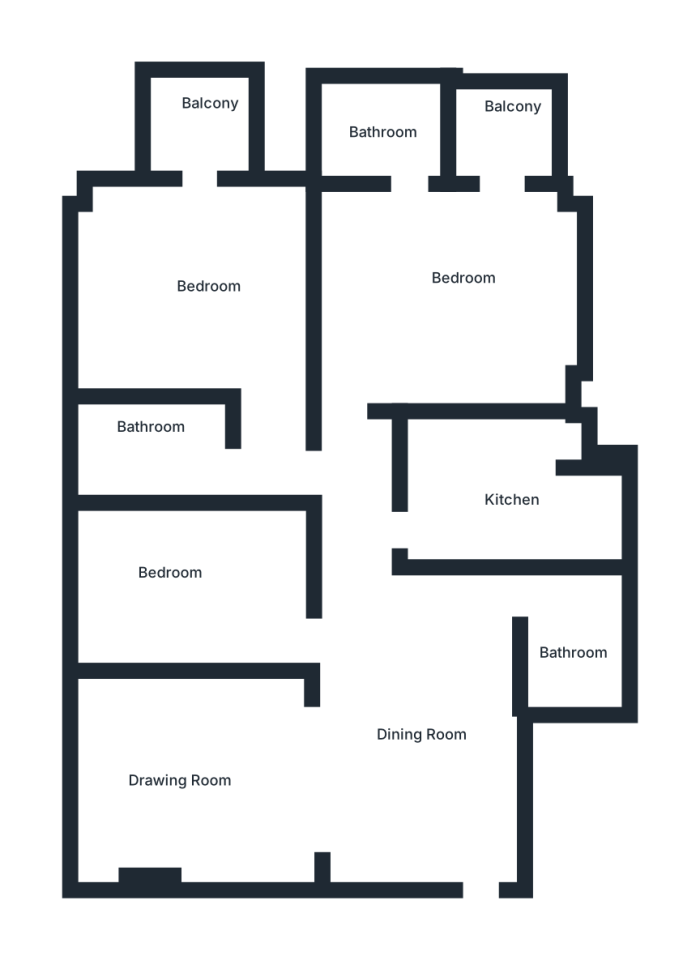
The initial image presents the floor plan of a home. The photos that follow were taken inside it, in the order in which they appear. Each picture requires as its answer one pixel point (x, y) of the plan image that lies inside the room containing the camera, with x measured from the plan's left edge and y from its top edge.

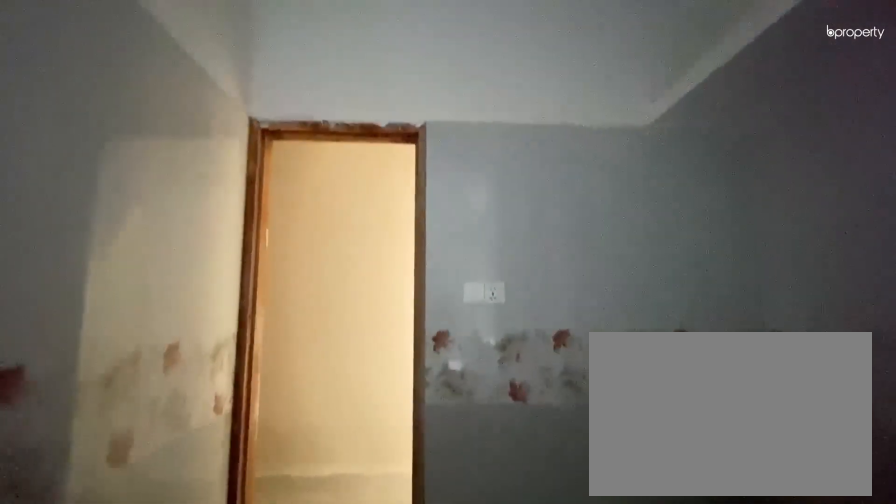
(487, 503)
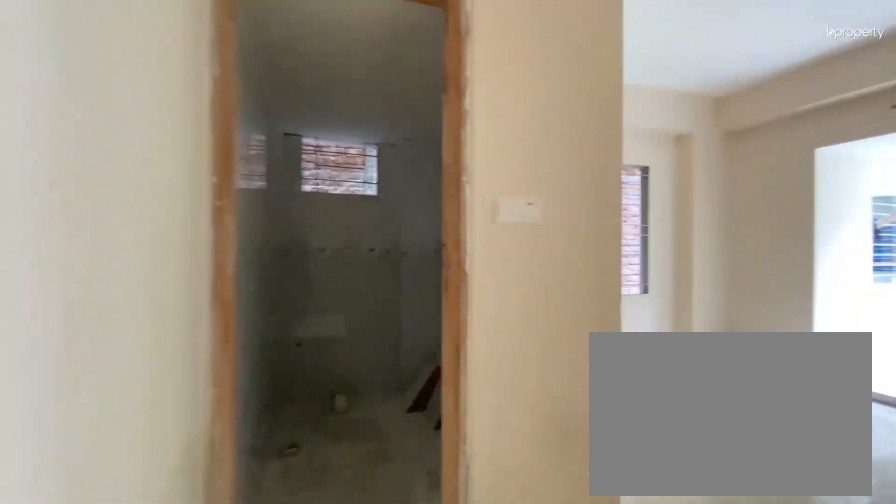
(279, 431)
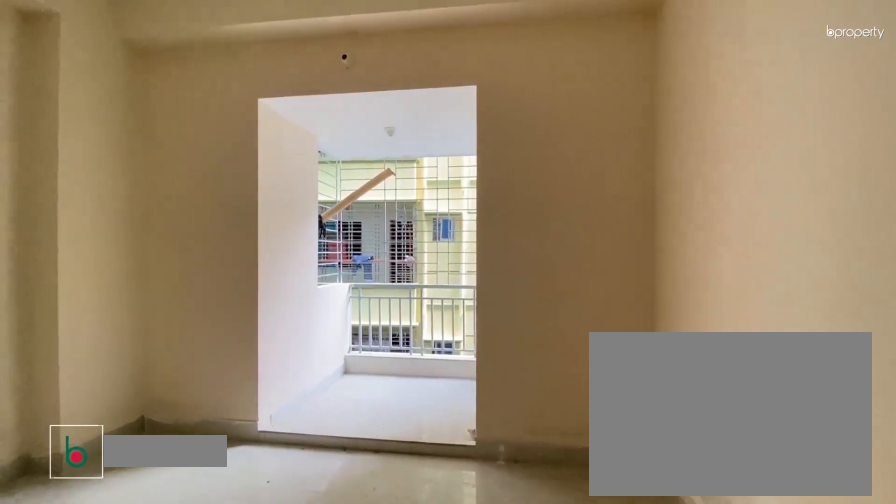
(195, 269)
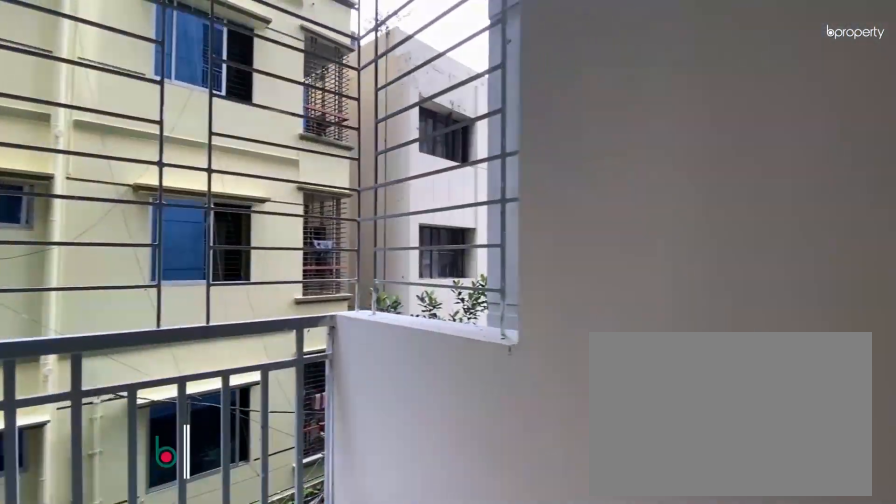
(198, 124)
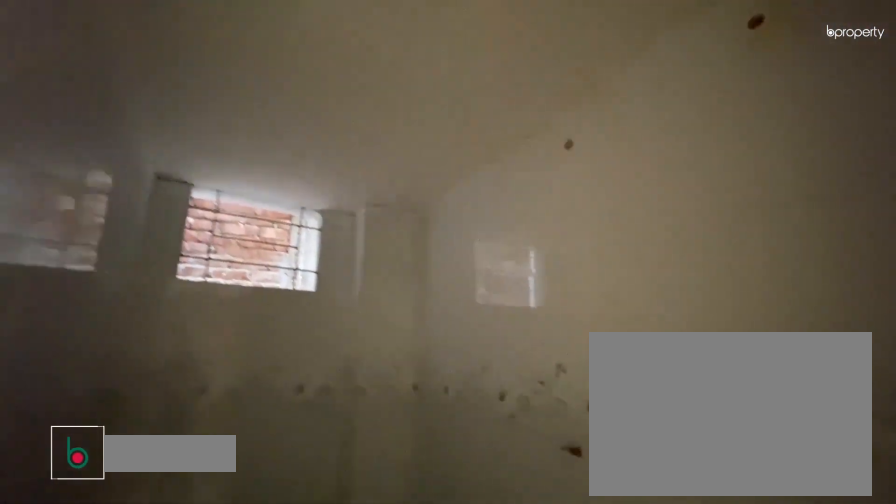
(162, 451)
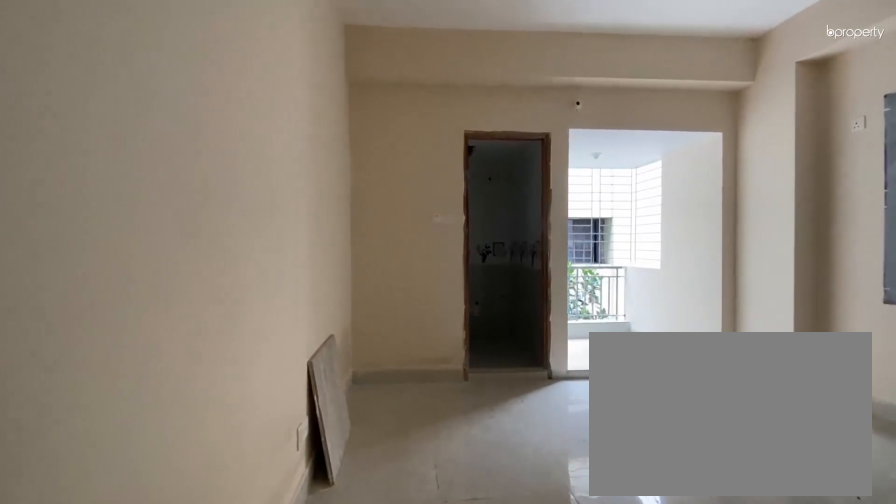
(427, 297)
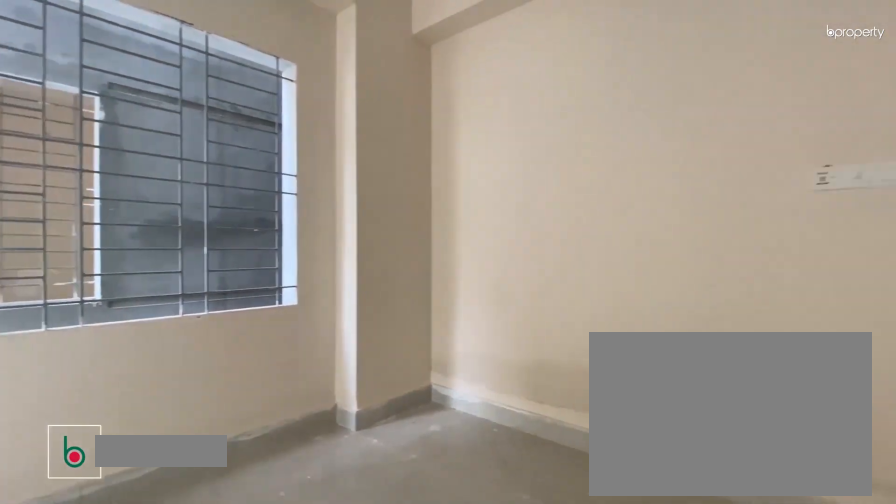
(427, 297)
